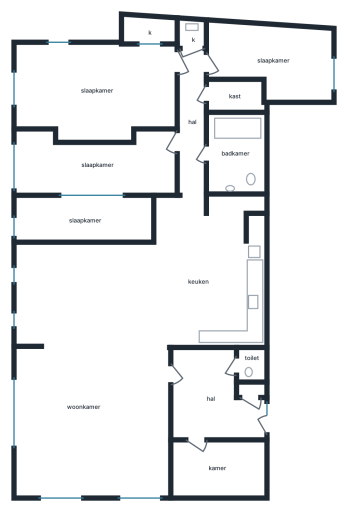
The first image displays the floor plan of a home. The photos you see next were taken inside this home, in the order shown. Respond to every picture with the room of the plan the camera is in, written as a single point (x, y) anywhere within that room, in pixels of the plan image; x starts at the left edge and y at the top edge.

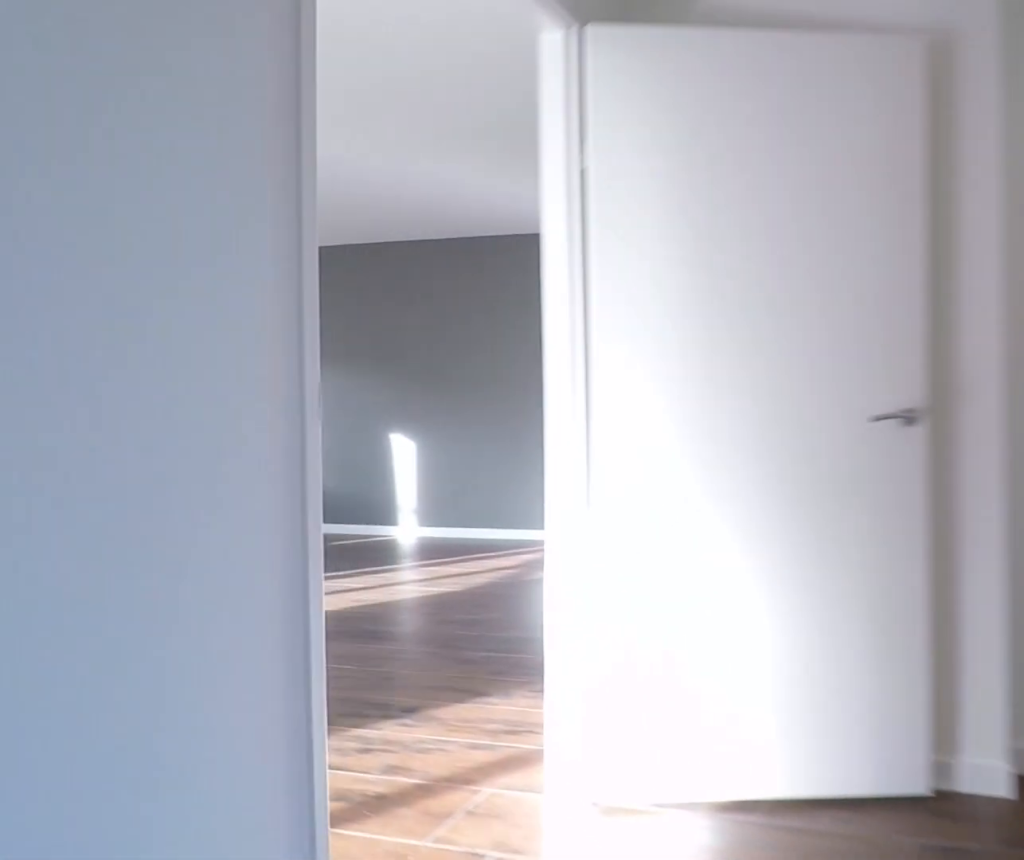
(210, 397)
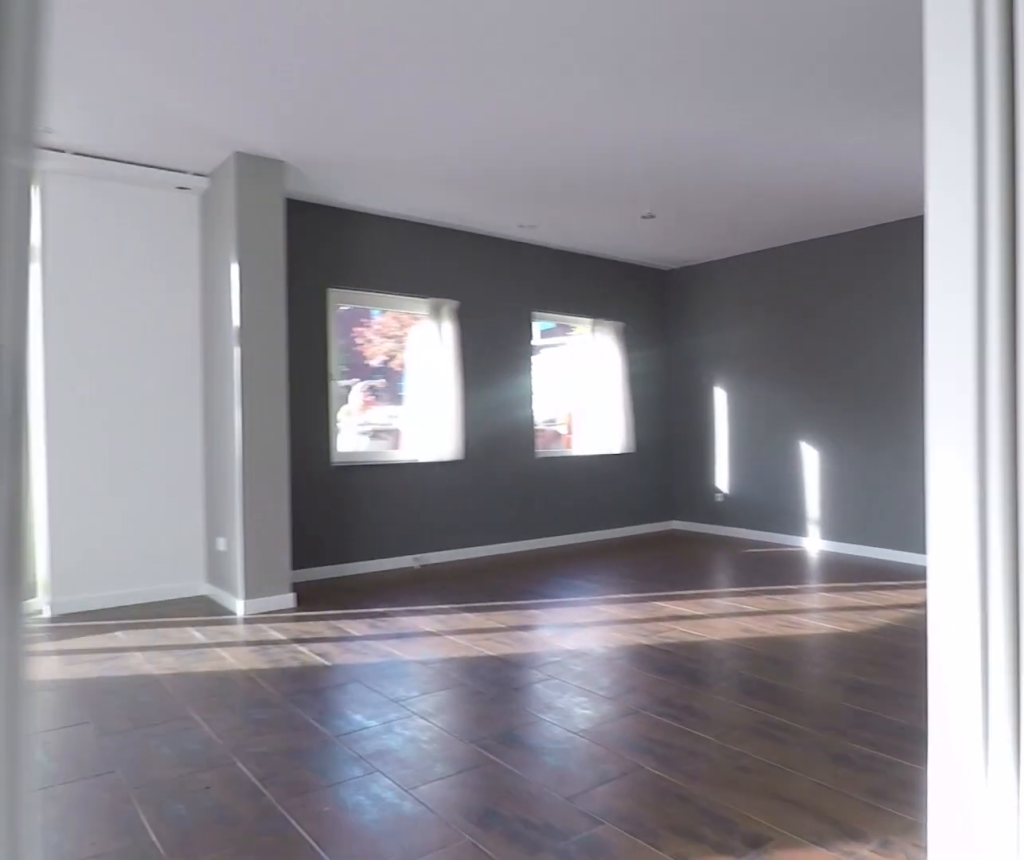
(210, 397)
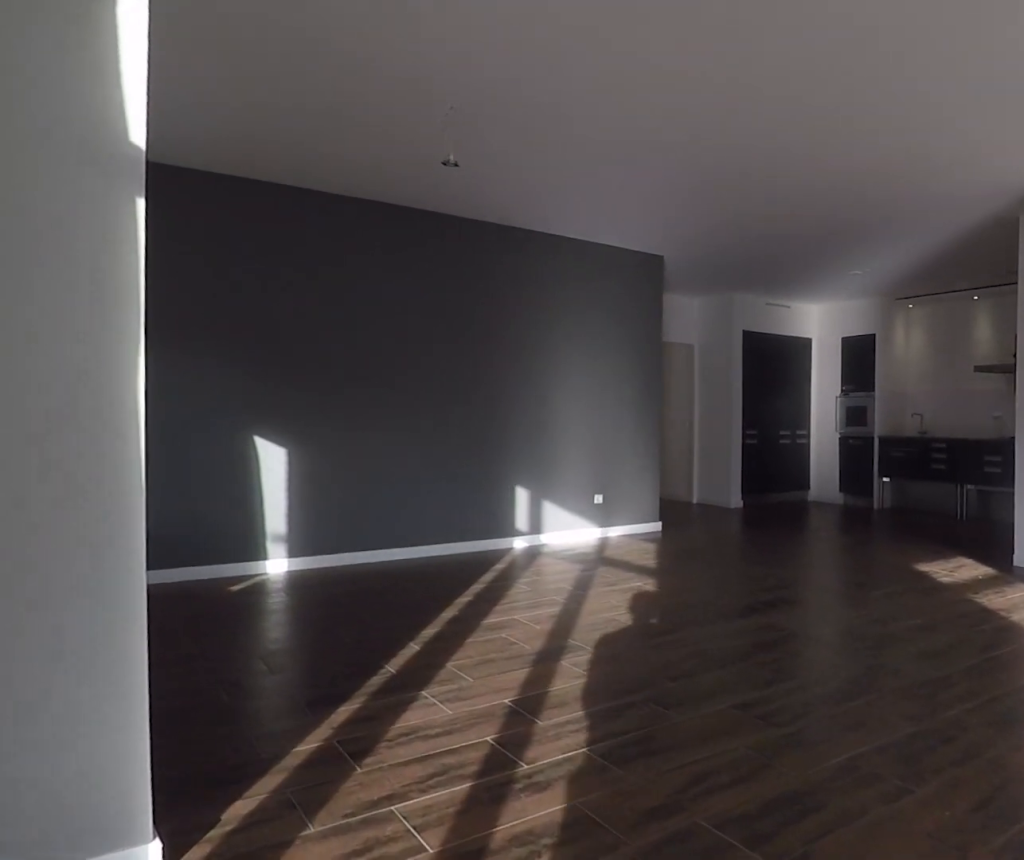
(91, 371)
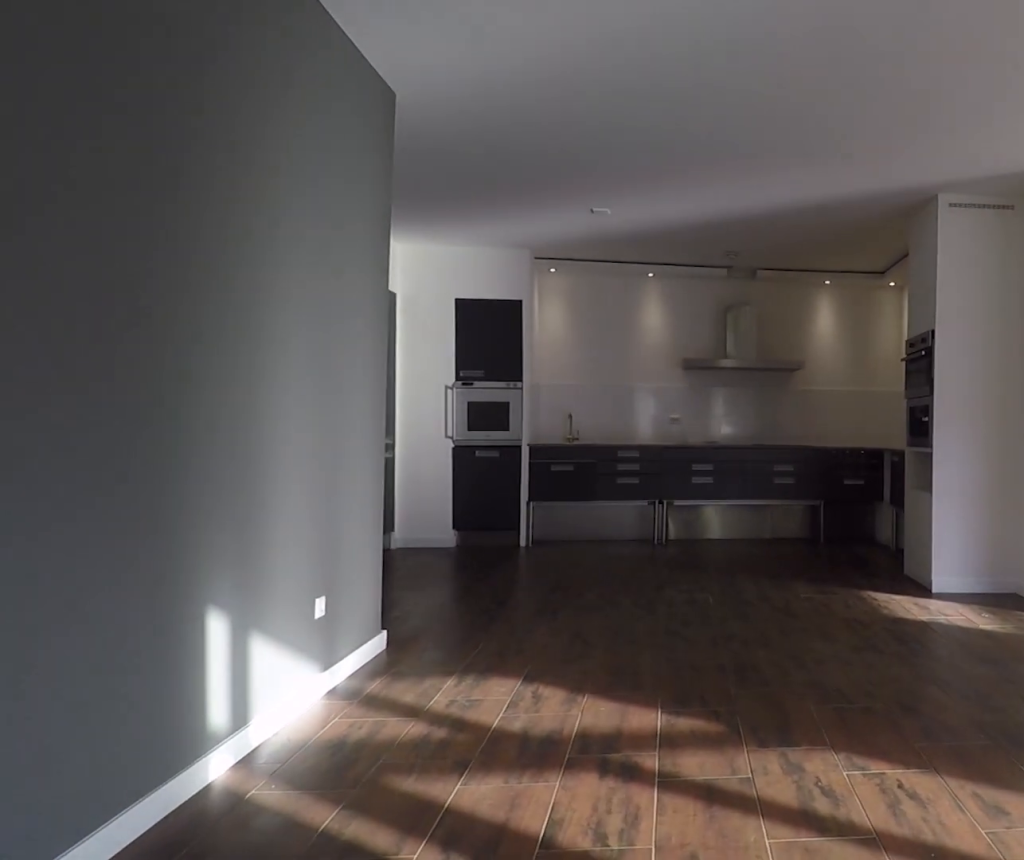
(91, 371)
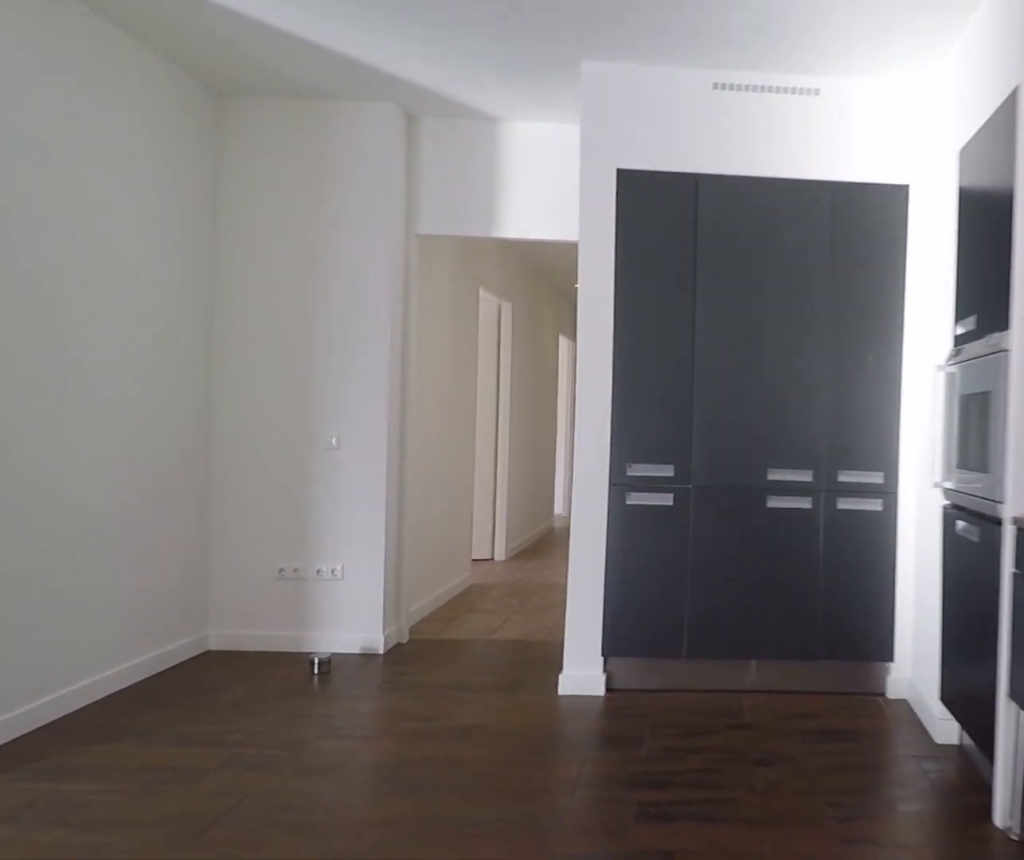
(210, 273)
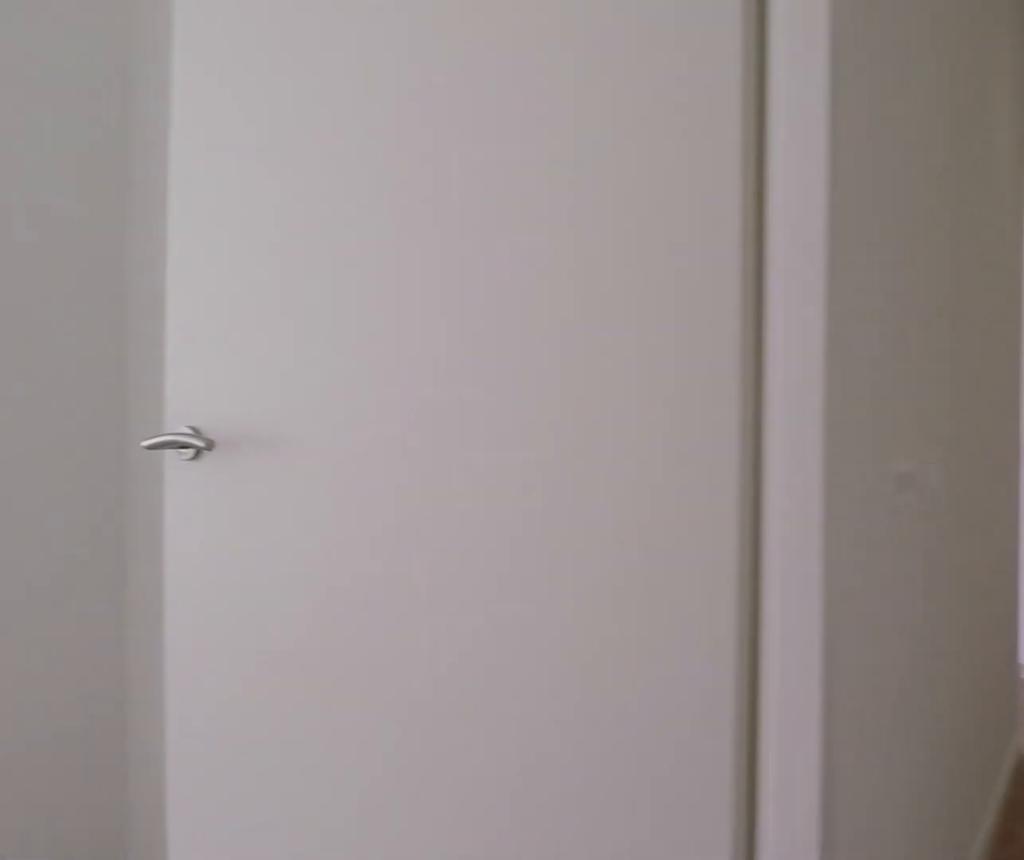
(192, 120)
